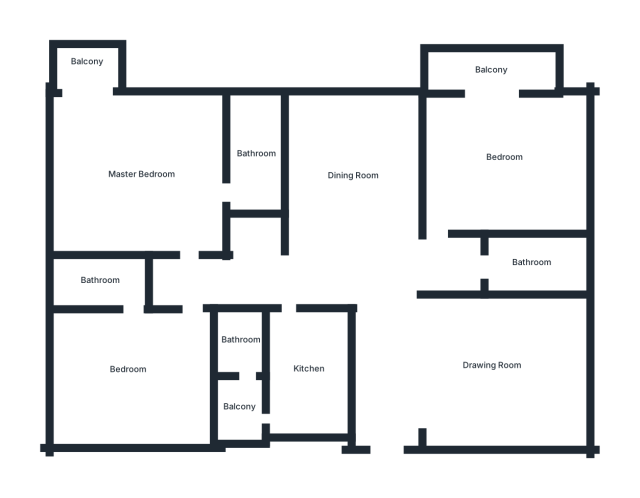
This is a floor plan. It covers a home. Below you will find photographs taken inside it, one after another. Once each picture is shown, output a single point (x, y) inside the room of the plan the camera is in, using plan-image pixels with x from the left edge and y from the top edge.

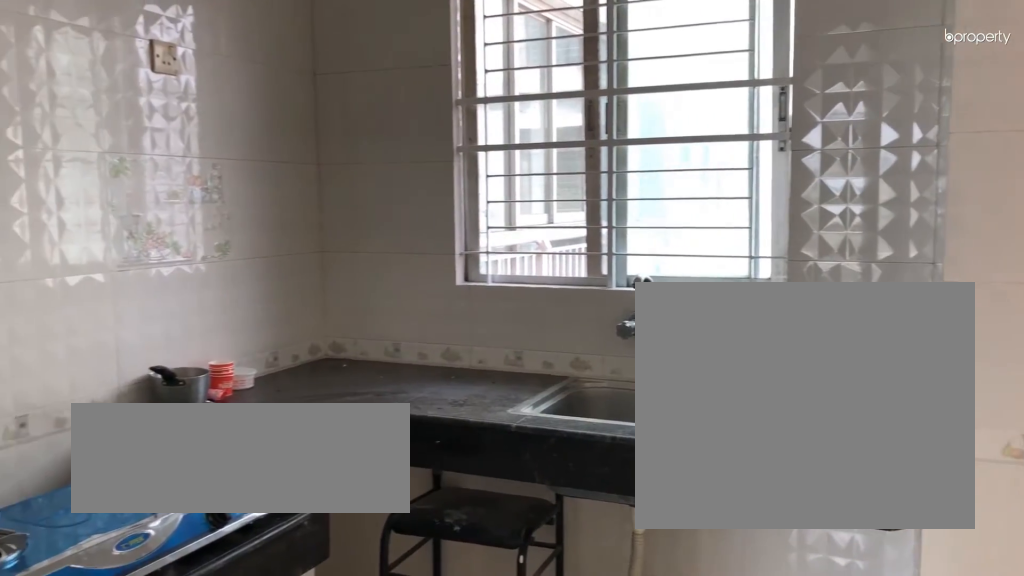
(309, 368)
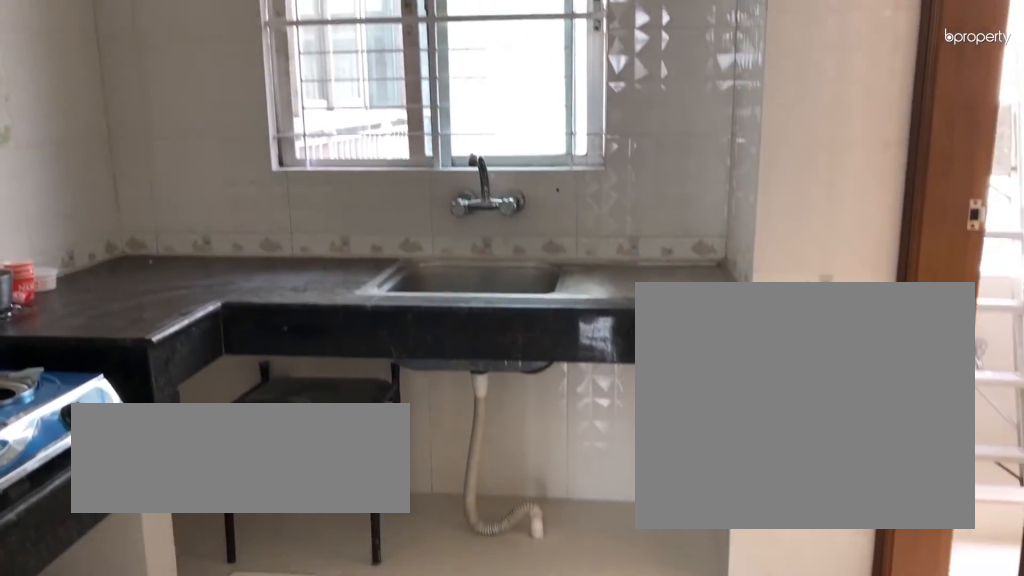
(309, 368)
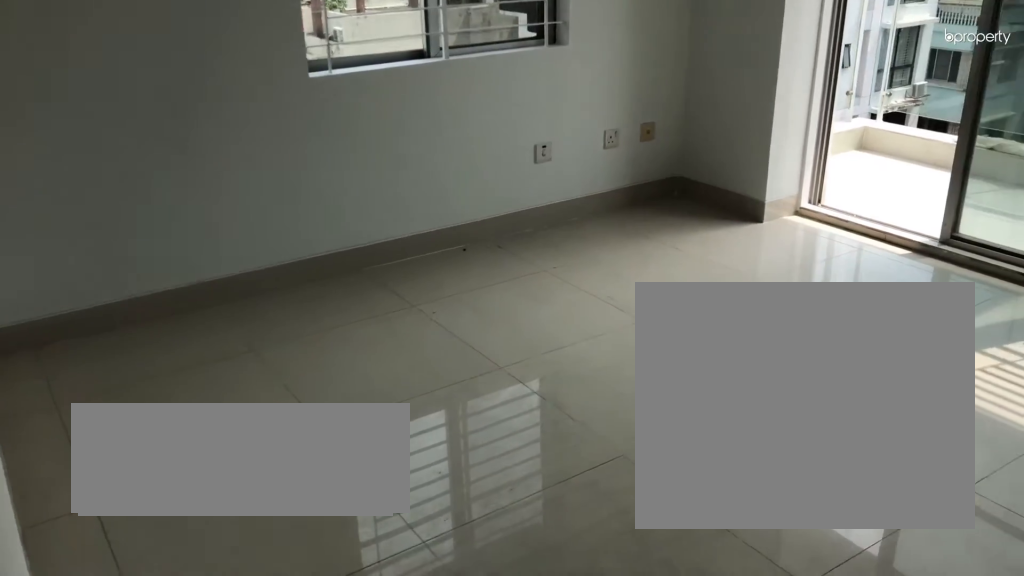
(142, 173)
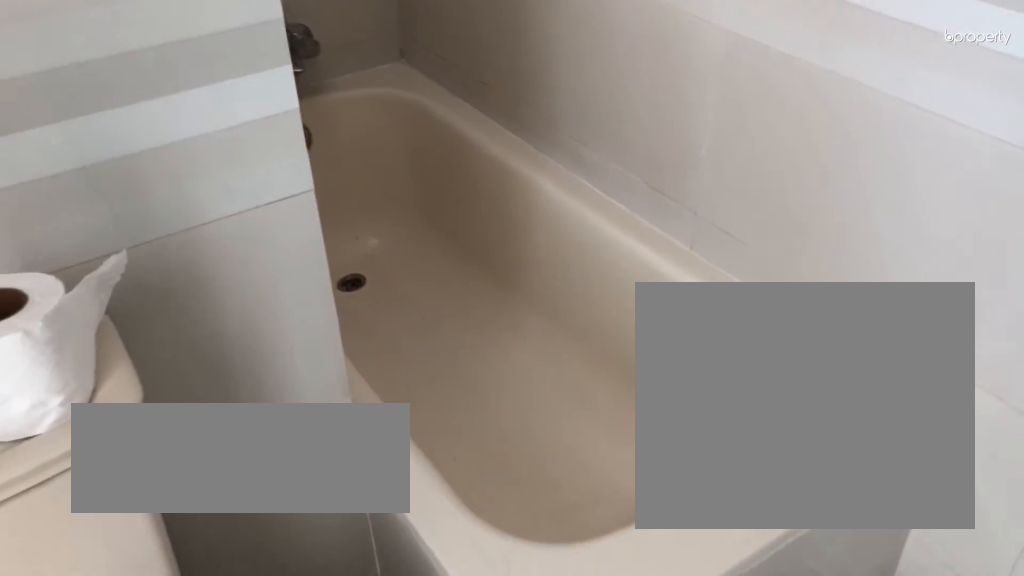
(255, 153)
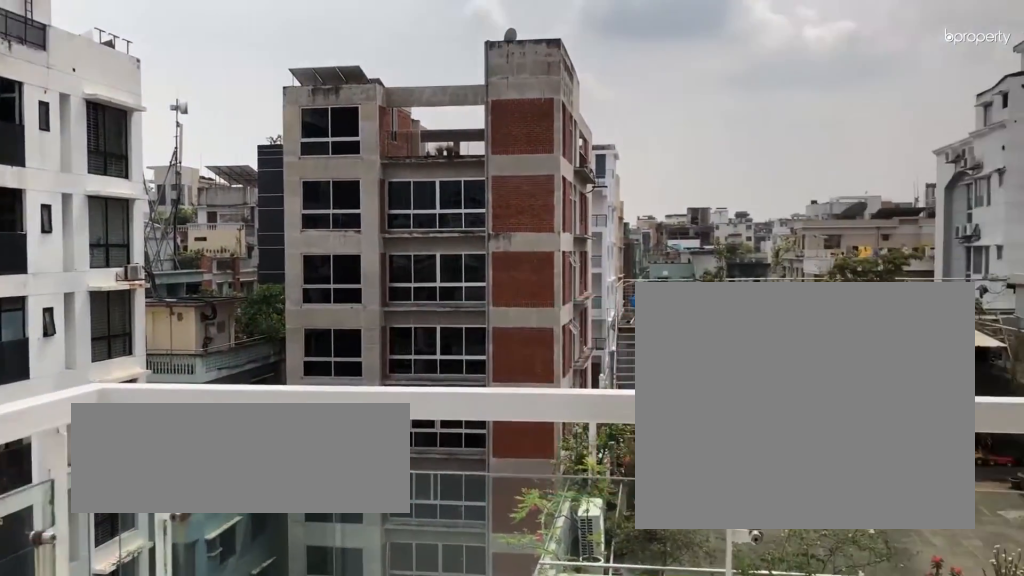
(86, 61)
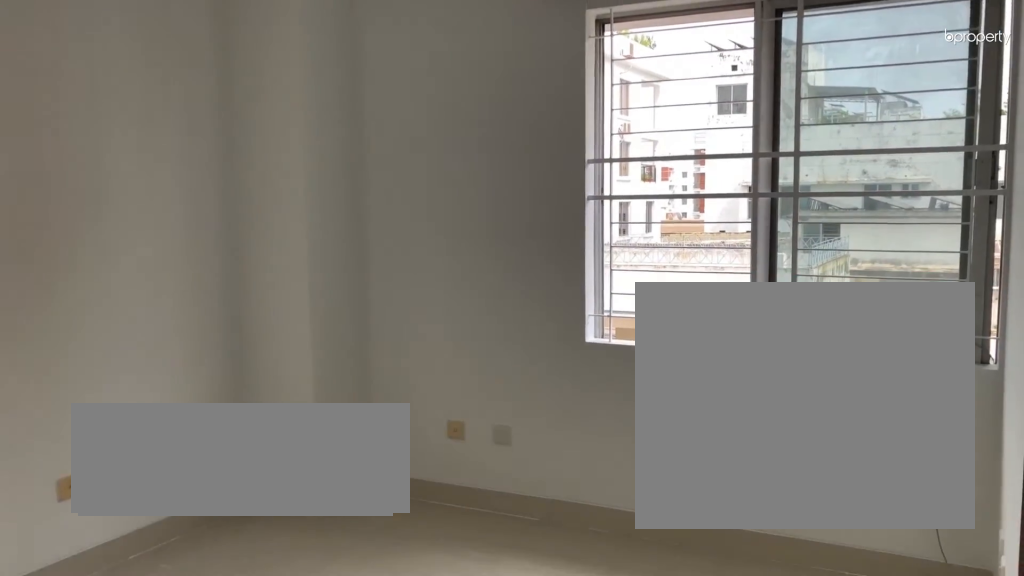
(128, 369)
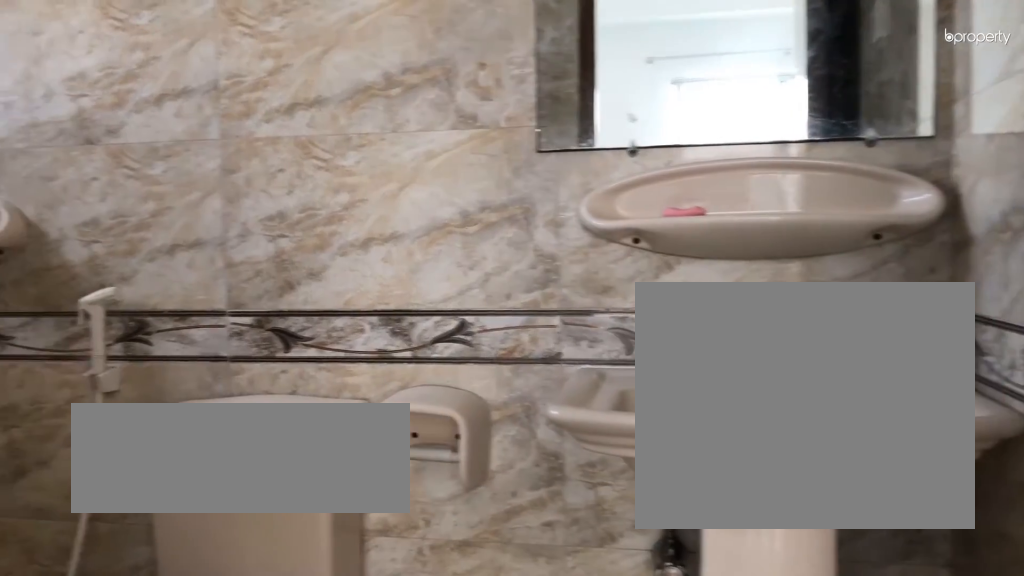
(100, 279)
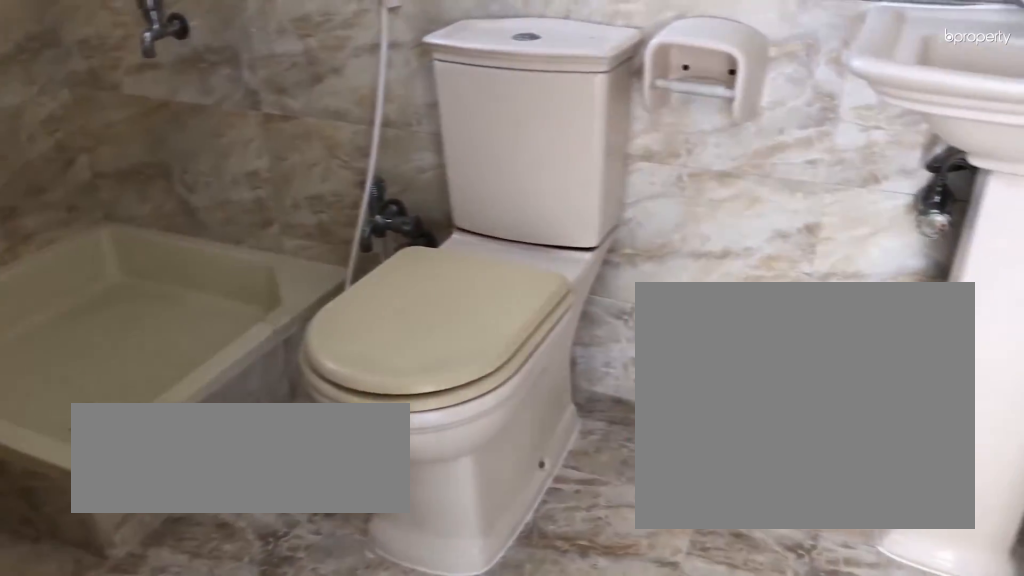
(100, 279)
